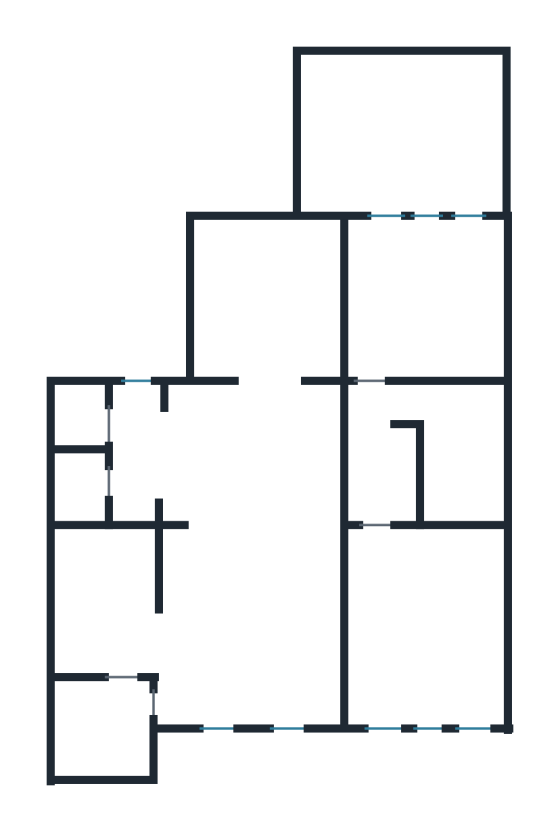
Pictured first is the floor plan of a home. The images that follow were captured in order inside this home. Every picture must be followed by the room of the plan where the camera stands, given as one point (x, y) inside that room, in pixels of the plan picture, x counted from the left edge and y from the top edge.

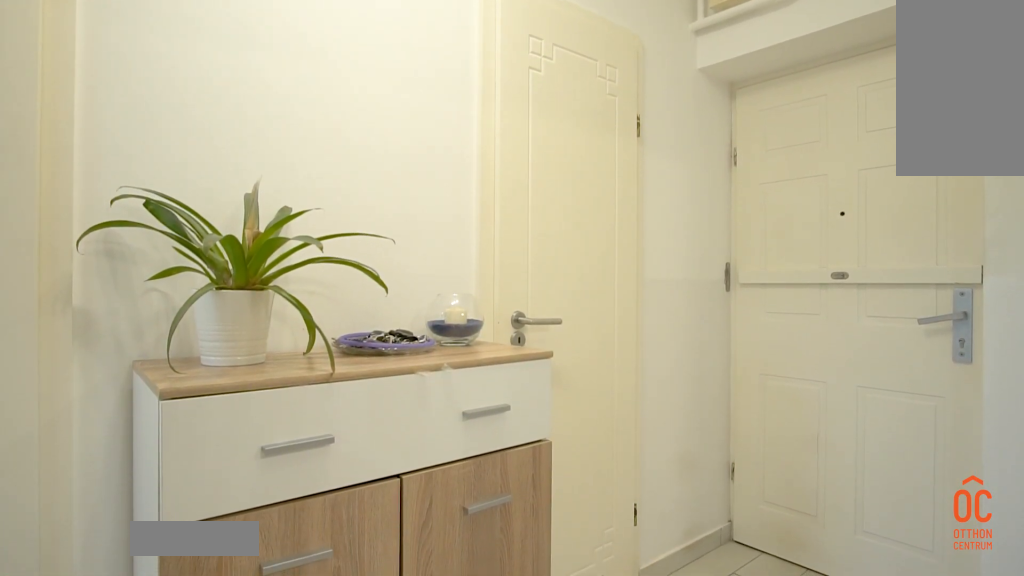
(139, 453)
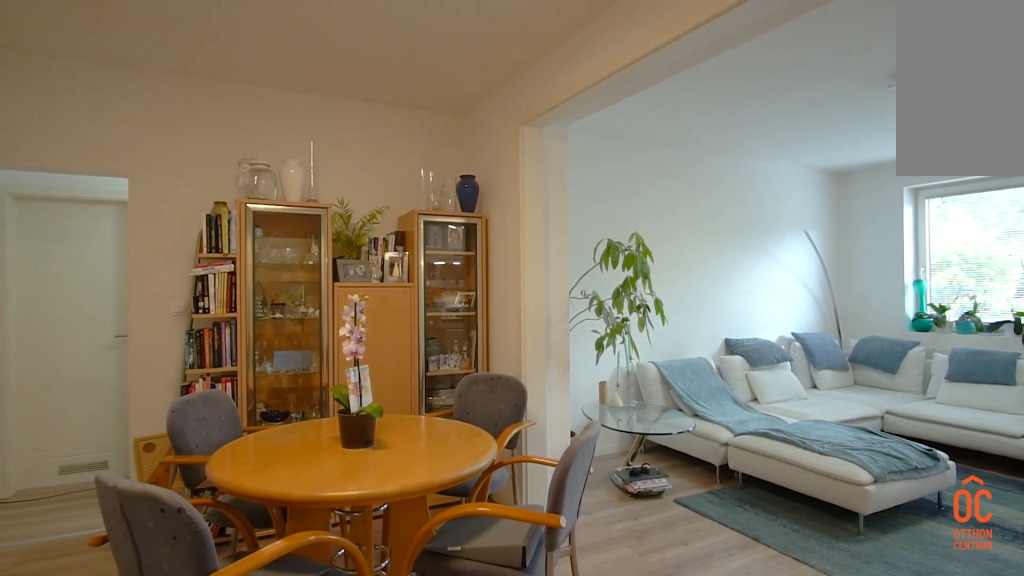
(275, 559)
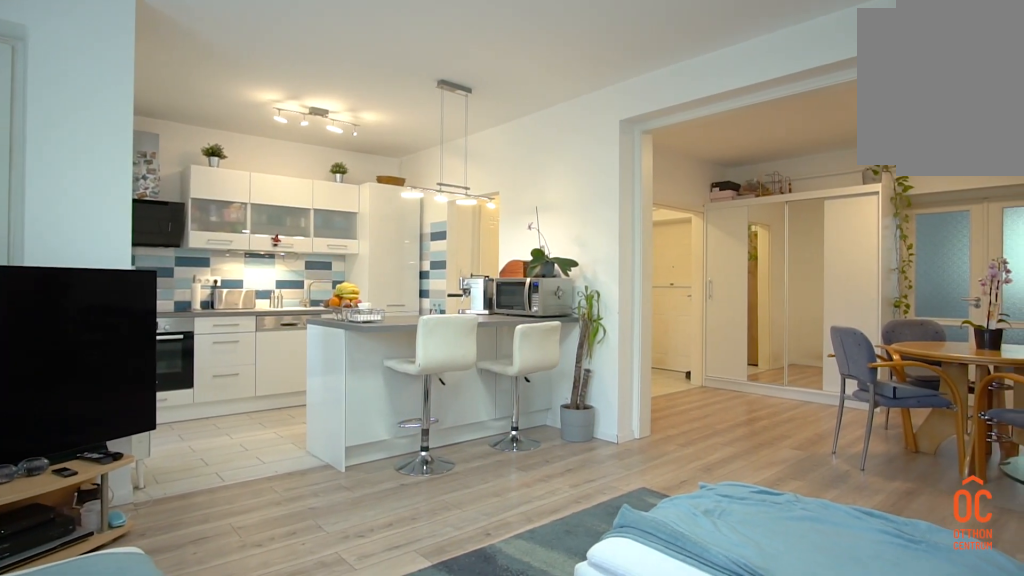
(275, 559)
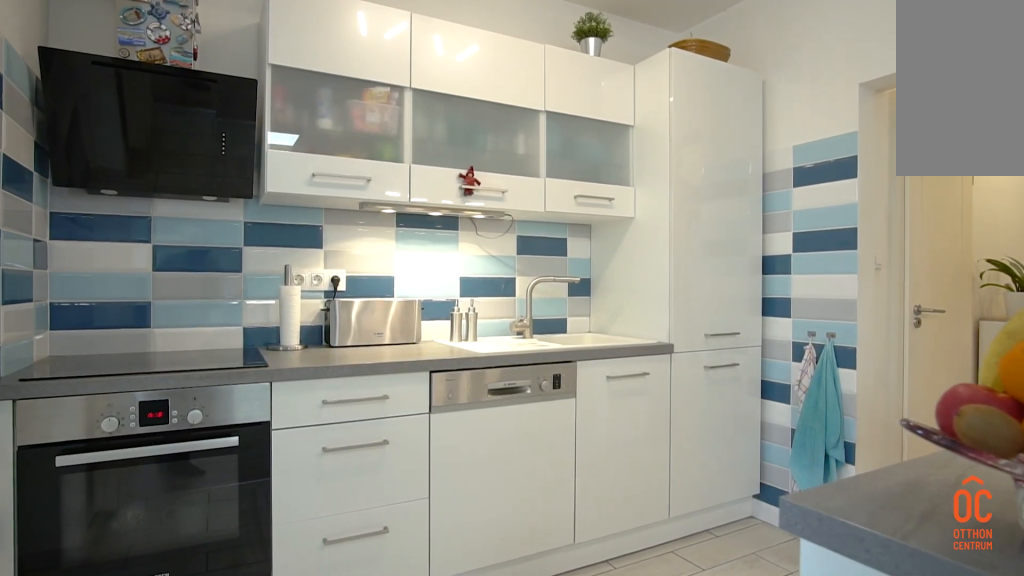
(107, 605)
